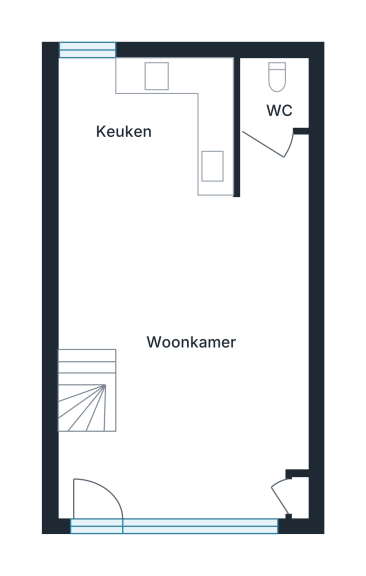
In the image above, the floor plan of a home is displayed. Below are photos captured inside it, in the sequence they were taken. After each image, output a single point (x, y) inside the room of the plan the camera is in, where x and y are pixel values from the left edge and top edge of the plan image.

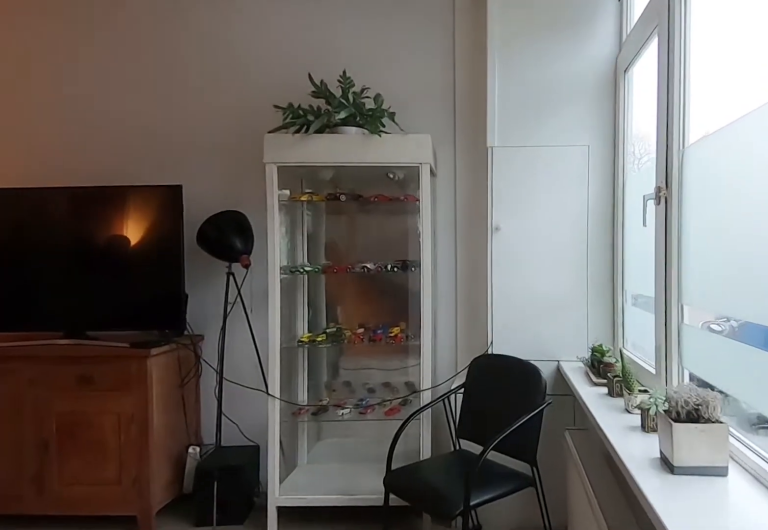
(140, 361)
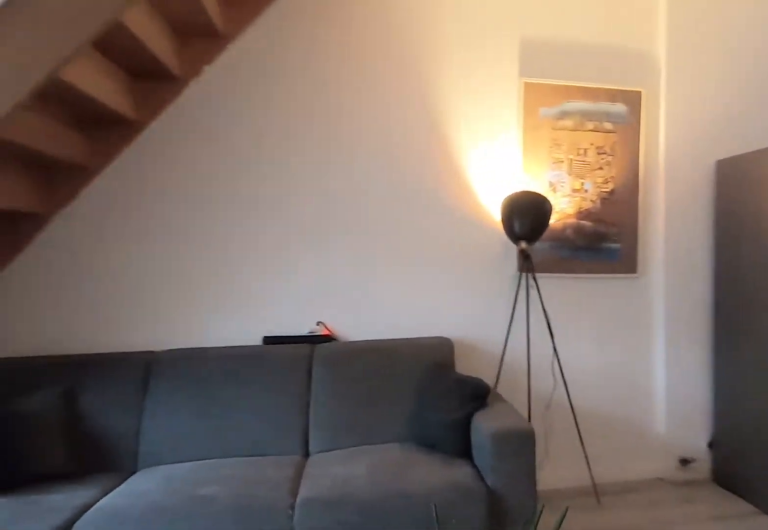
(140, 361)
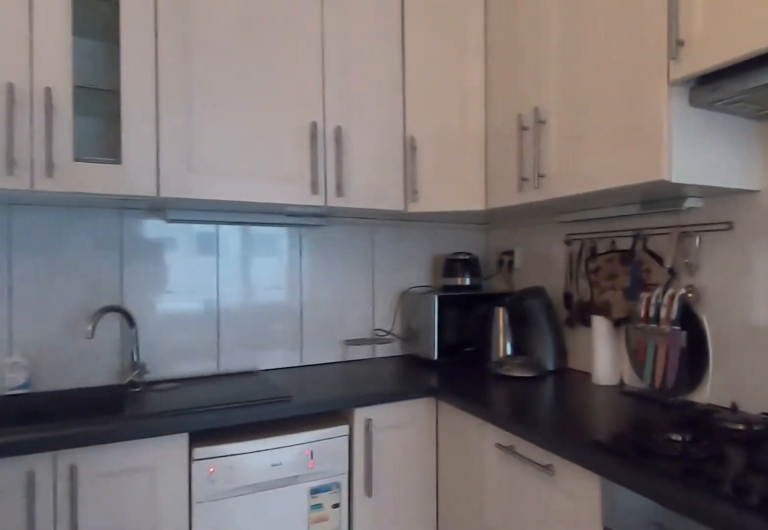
(143, 126)
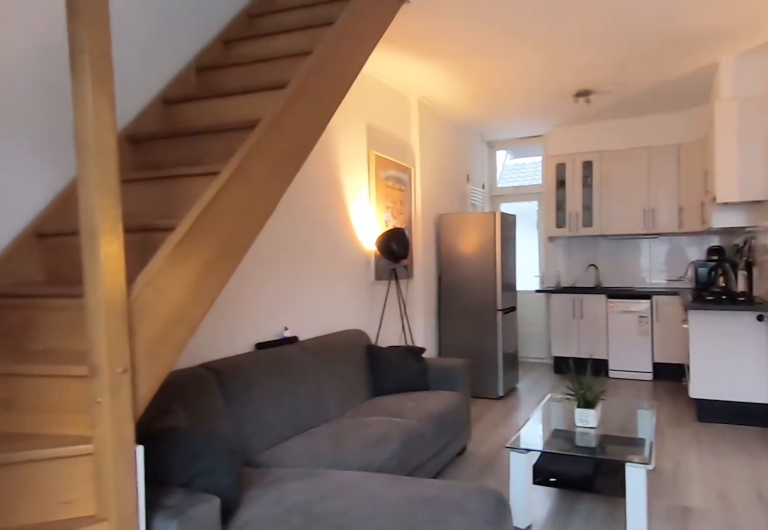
(139, 361)
